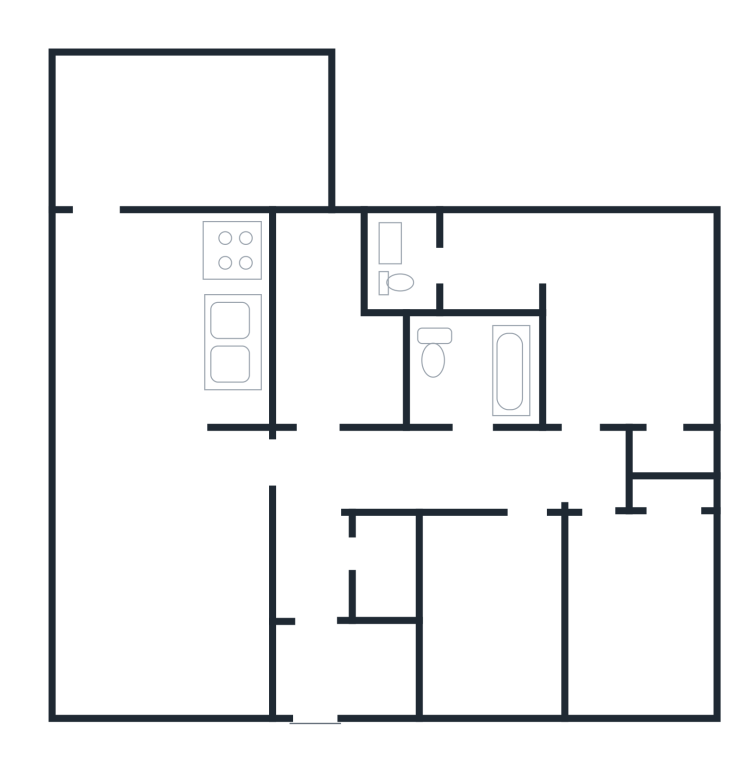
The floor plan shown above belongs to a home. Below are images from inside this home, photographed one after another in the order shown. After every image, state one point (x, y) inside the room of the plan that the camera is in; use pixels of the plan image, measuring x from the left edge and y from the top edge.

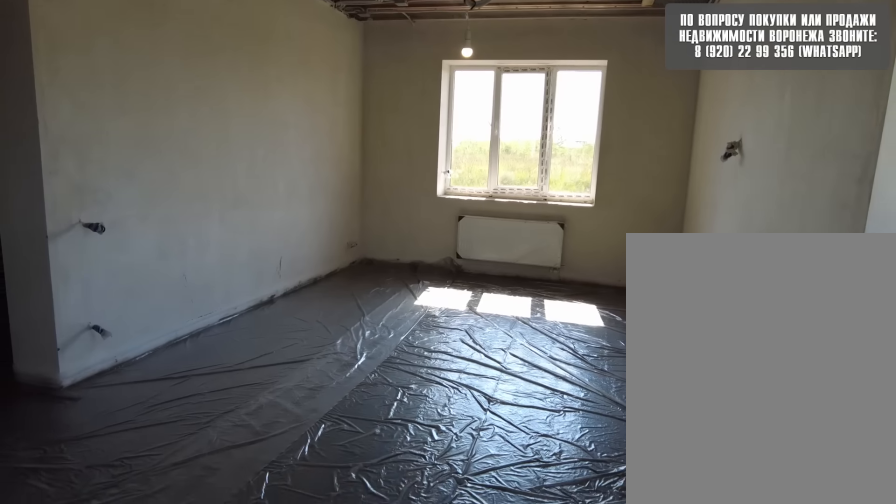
(130, 327)
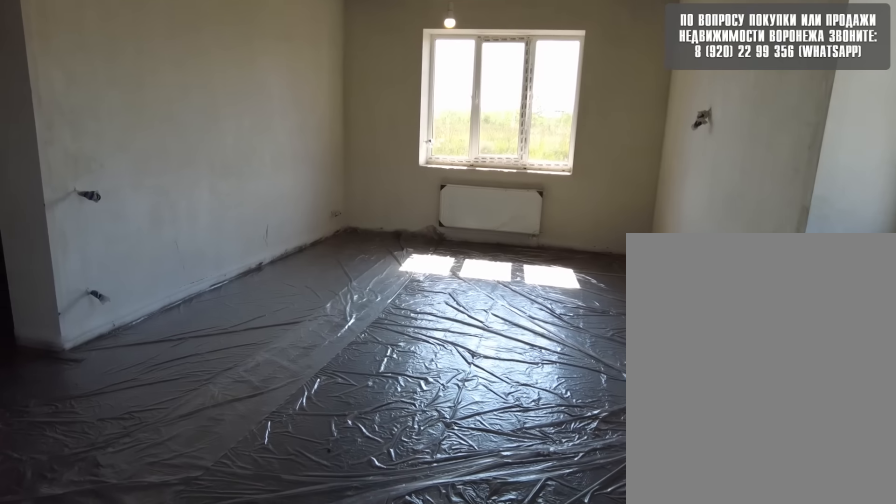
(130, 306)
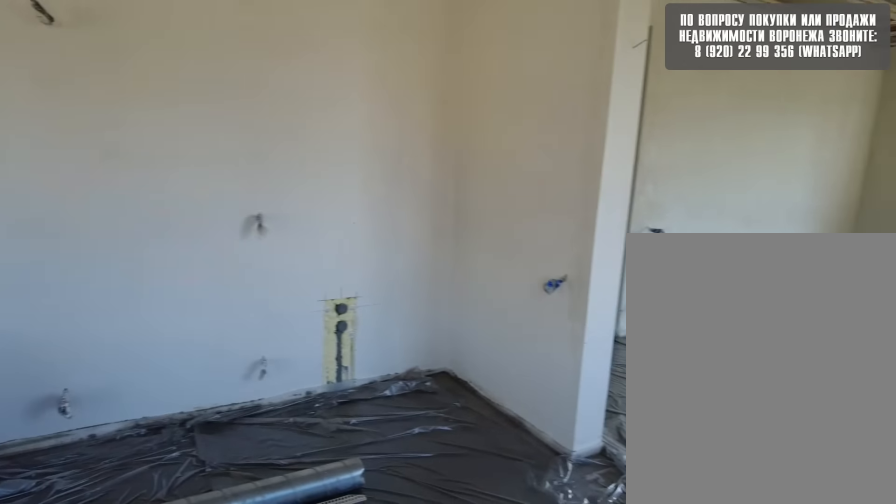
(131, 278)
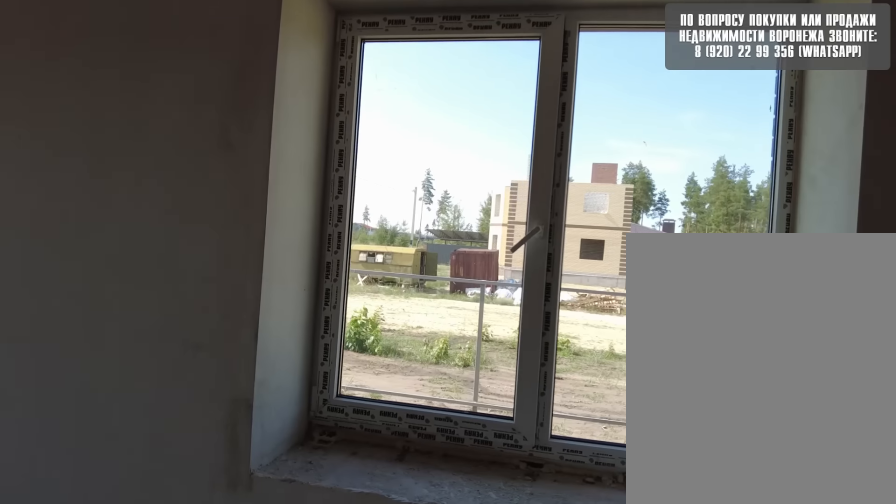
(131, 278)
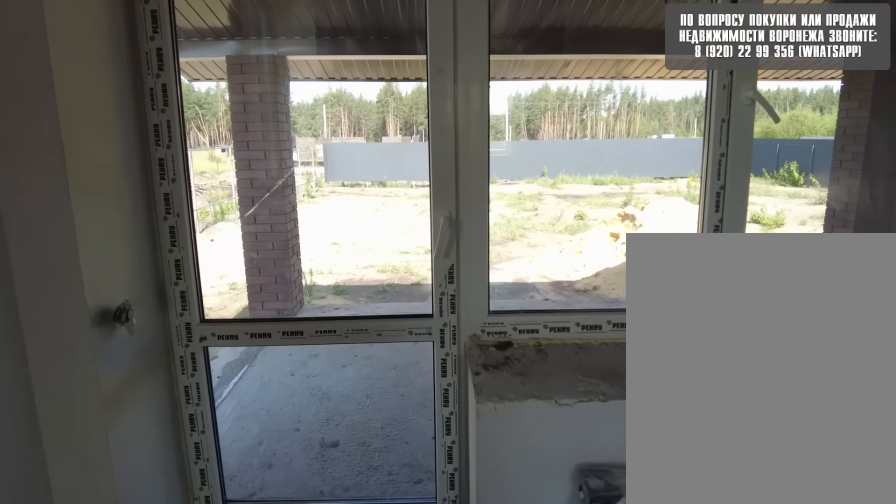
(134, 268)
